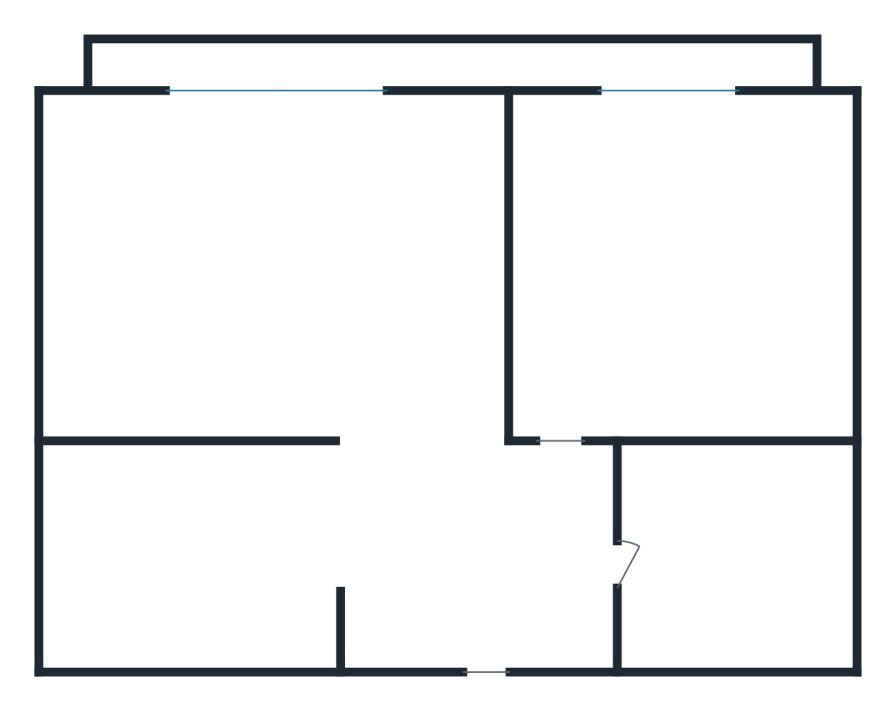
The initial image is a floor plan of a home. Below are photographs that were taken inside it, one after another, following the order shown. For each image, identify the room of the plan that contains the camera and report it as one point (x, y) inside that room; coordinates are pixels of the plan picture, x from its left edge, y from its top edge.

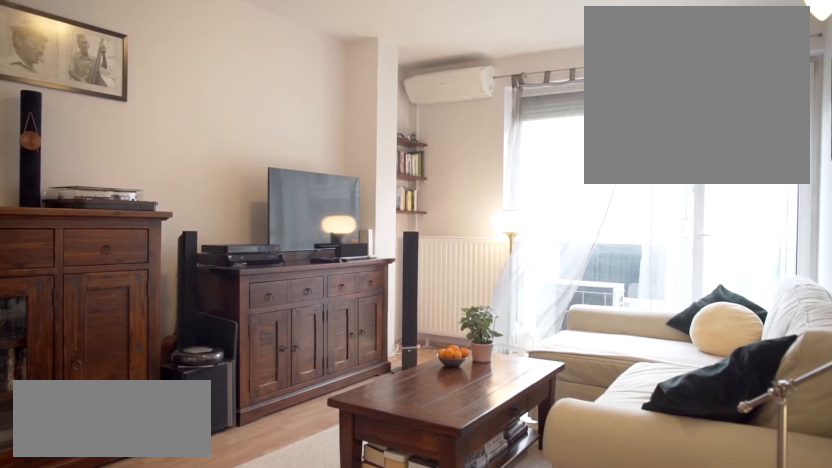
(402, 425)
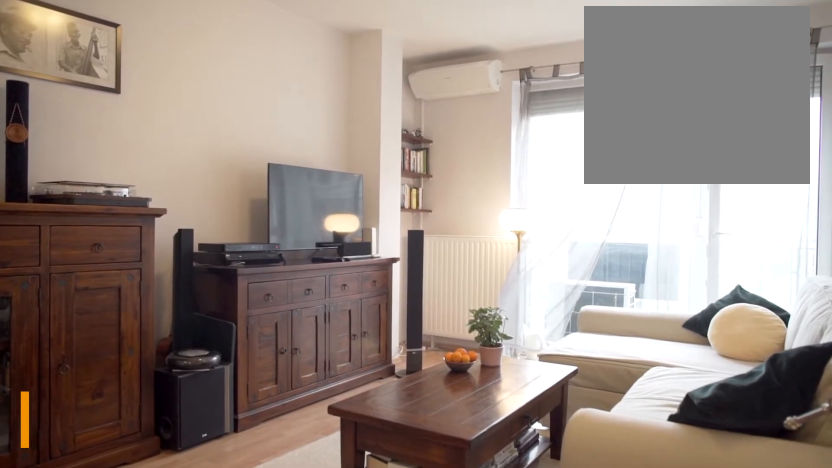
(402, 425)
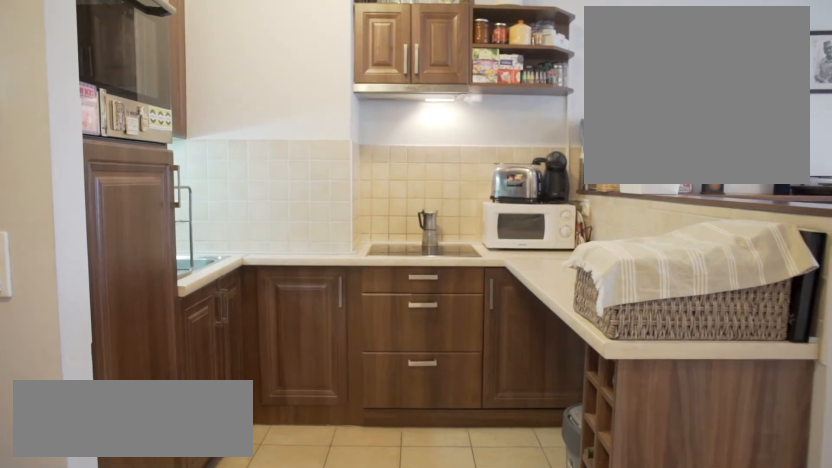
(517, 573)
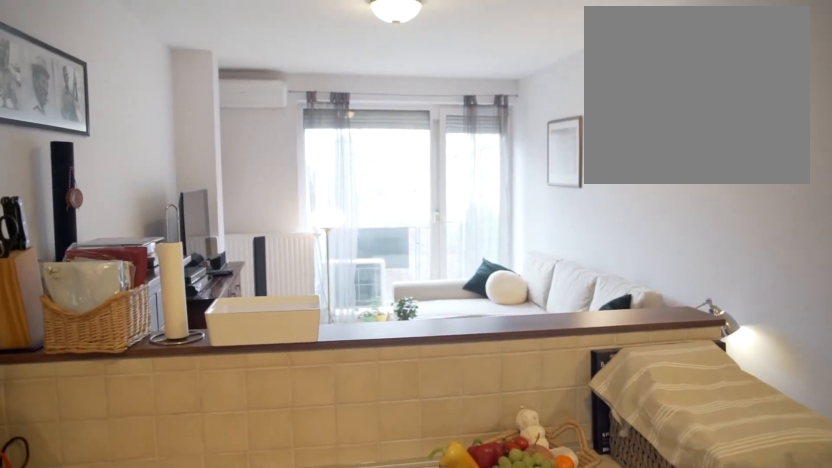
(151, 566)
